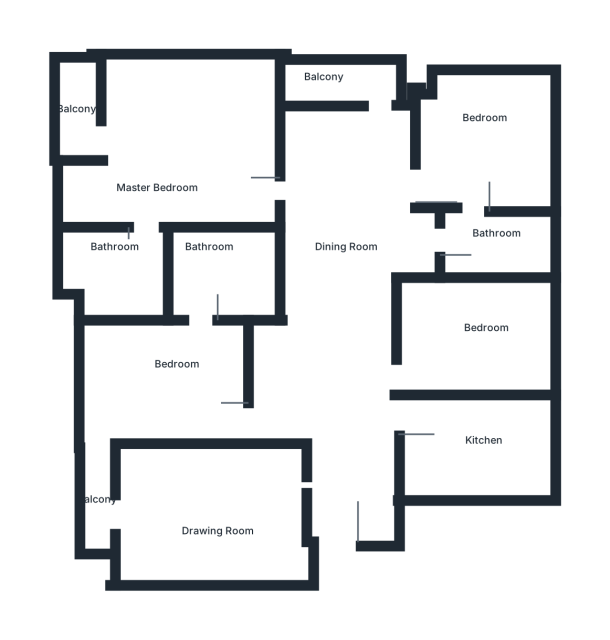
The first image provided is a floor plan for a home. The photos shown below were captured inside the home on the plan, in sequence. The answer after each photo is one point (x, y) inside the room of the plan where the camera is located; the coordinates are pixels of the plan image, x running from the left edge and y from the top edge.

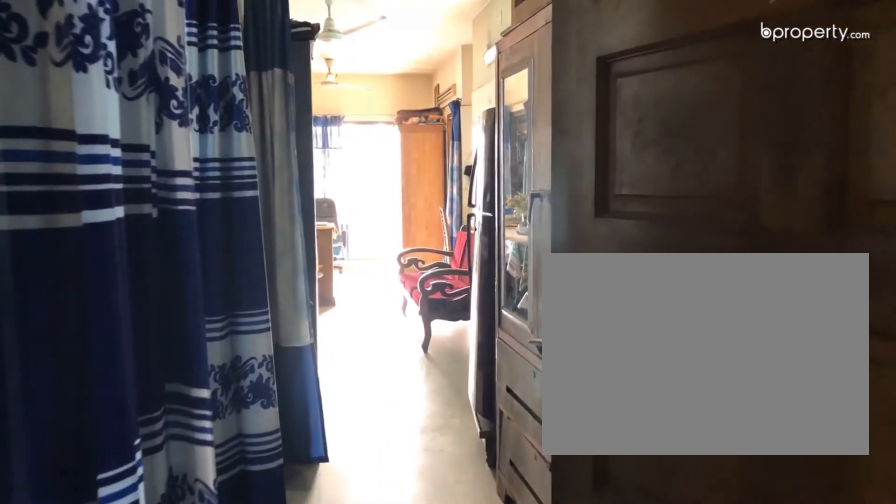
(353, 485)
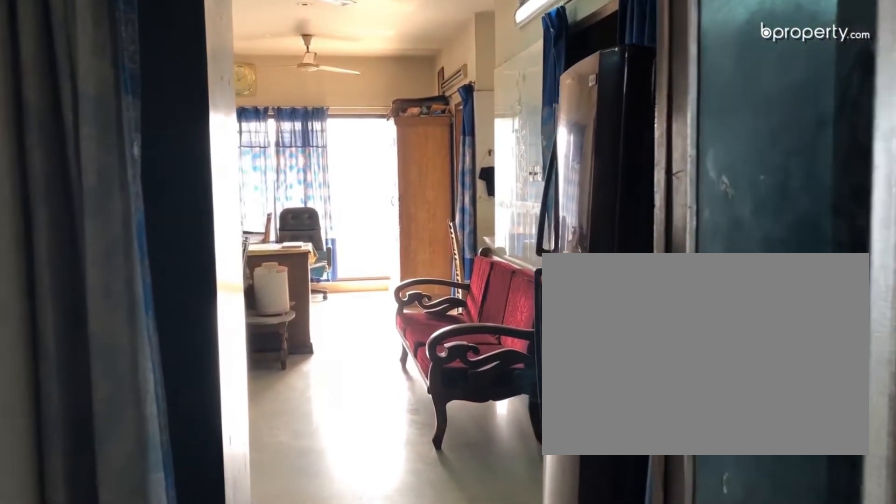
(353, 485)
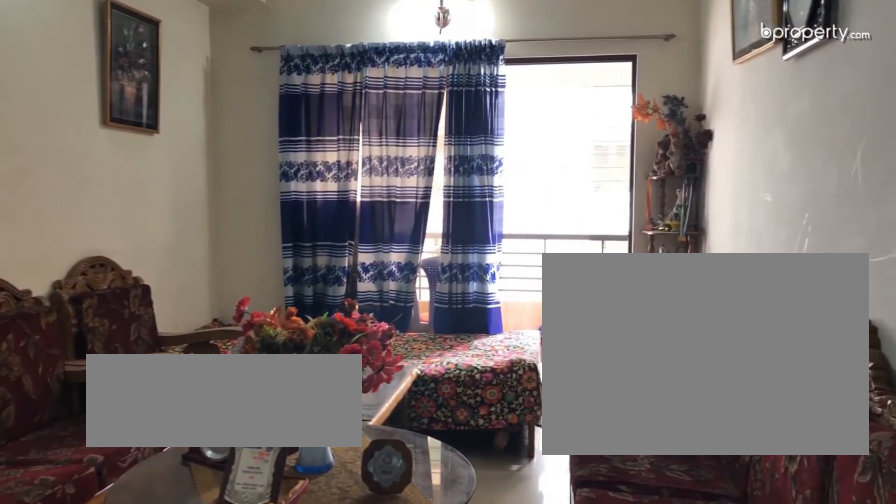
(228, 518)
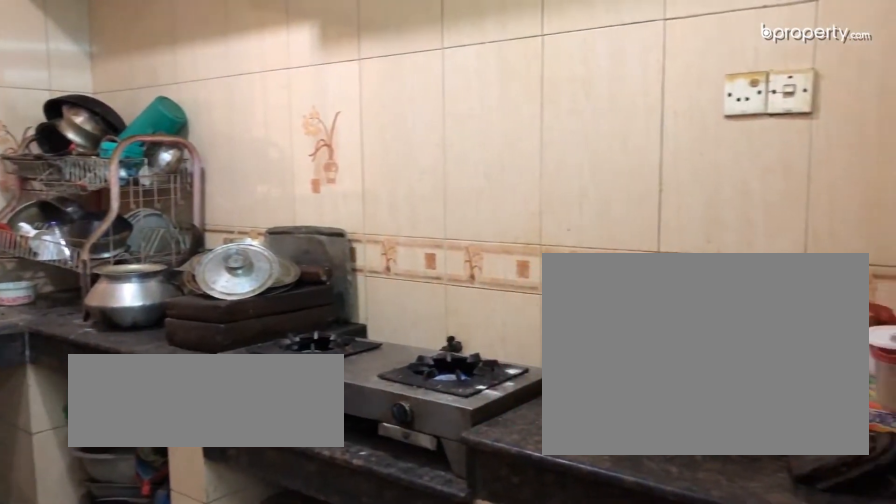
(485, 459)
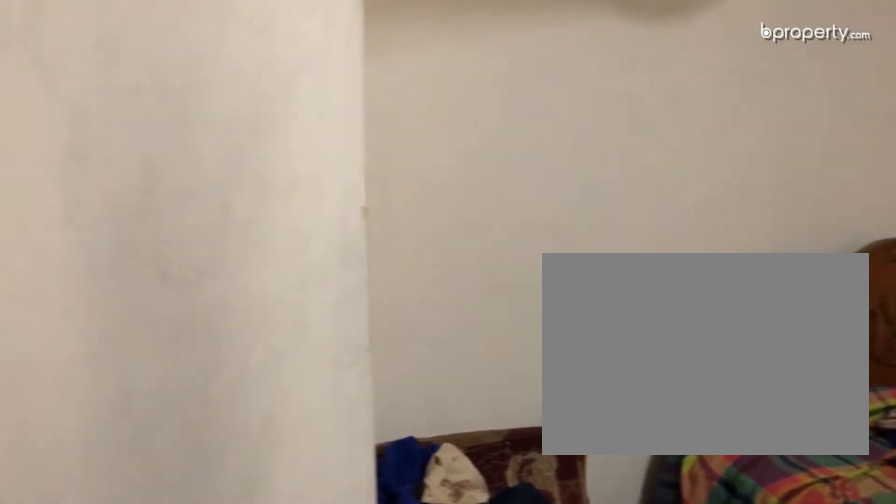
(465, 348)
